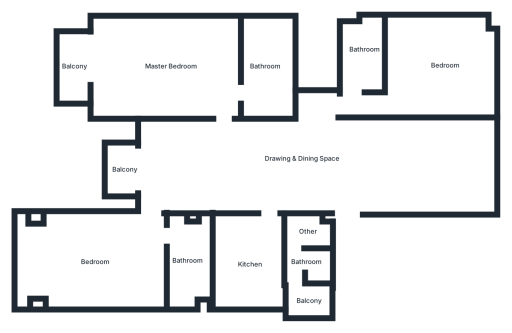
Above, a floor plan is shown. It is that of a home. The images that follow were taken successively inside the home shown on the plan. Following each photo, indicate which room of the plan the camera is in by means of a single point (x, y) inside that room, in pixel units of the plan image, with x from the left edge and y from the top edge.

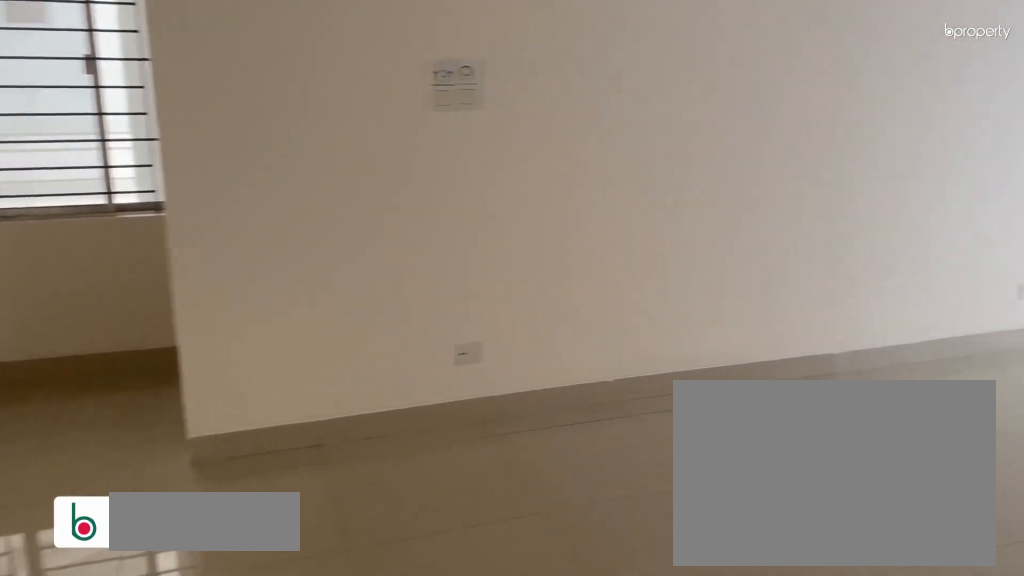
(336, 159)
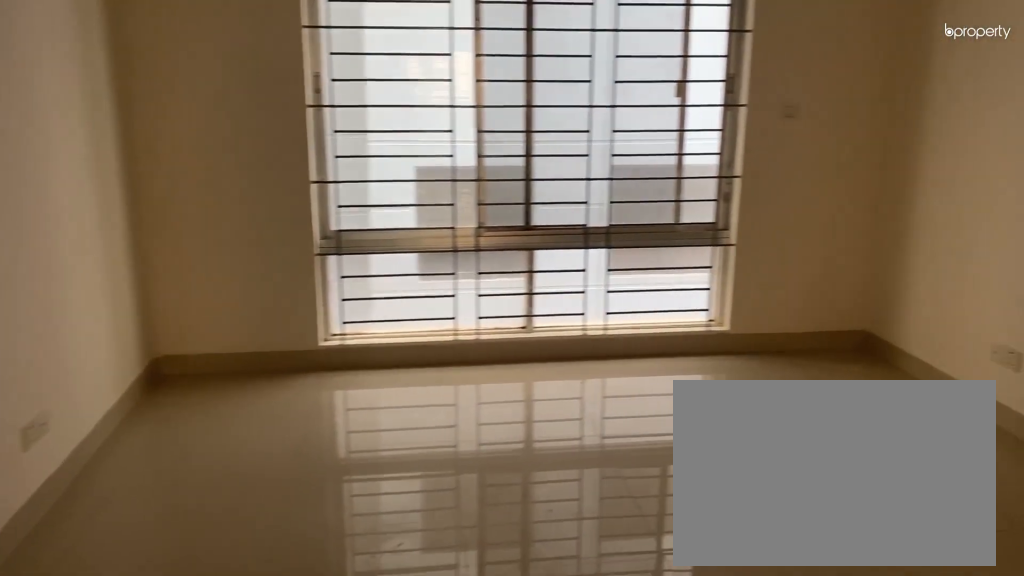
(336, 159)
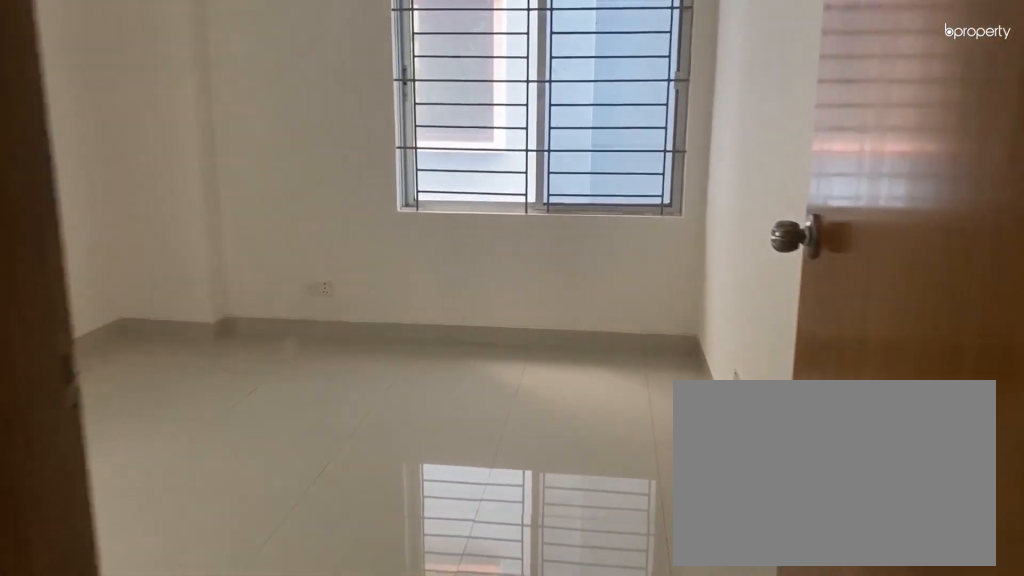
(369, 104)
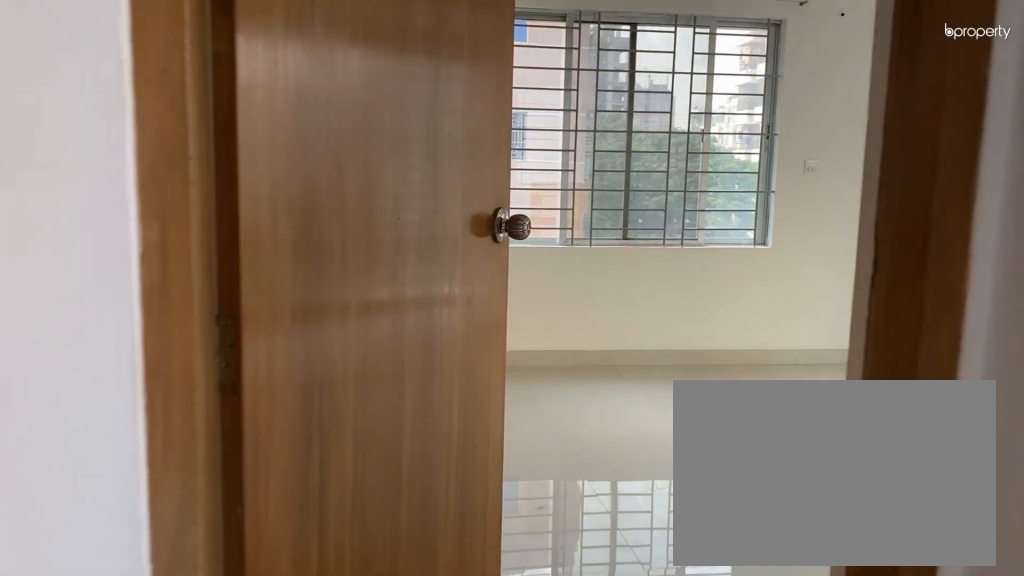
(154, 215)
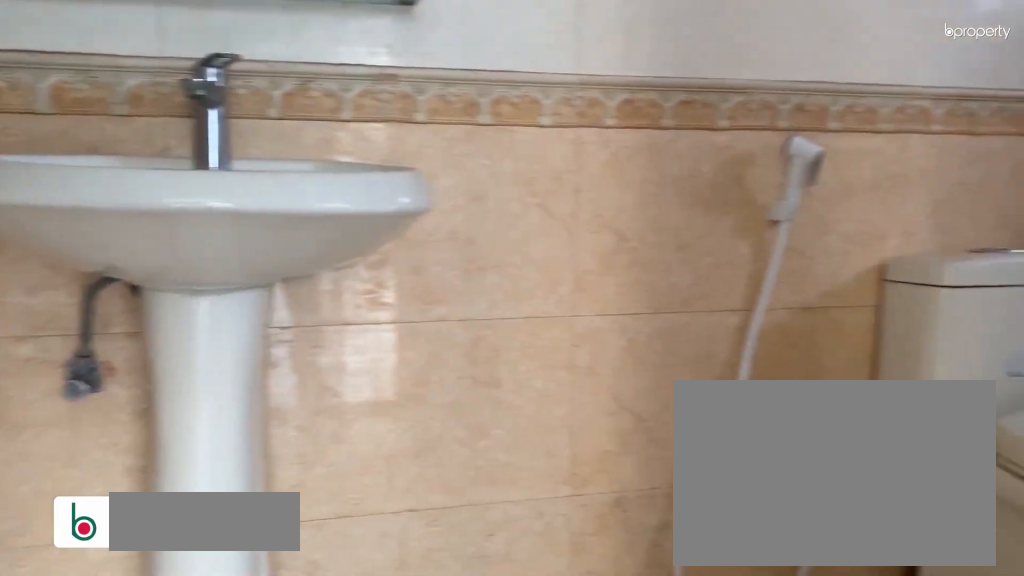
(193, 262)
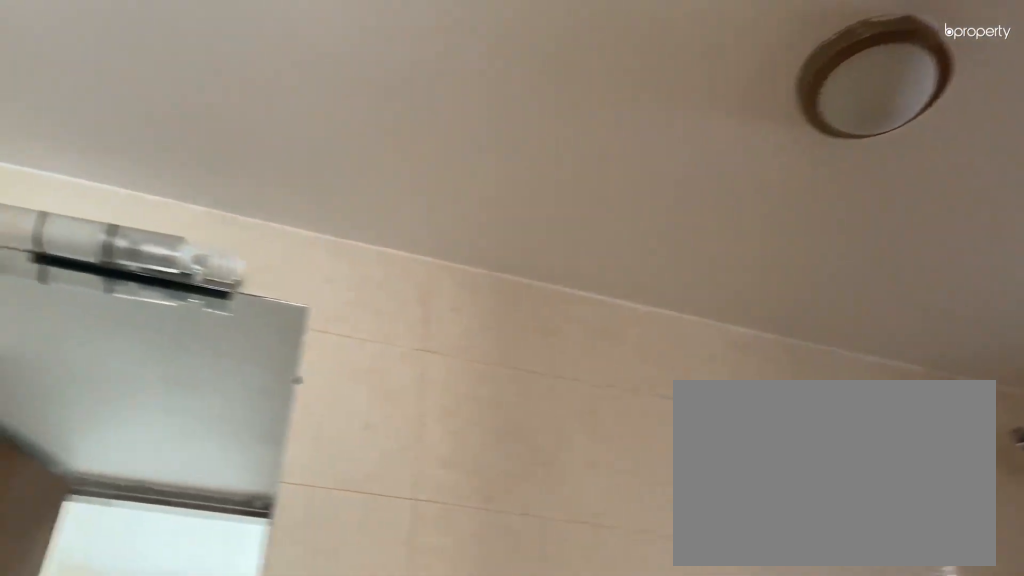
(193, 262)
